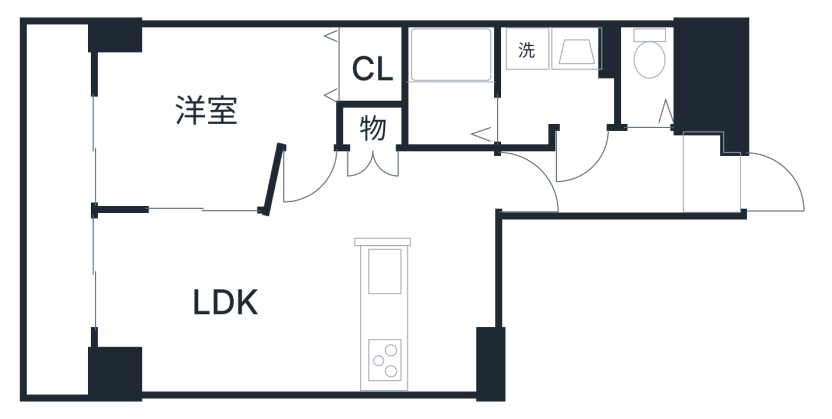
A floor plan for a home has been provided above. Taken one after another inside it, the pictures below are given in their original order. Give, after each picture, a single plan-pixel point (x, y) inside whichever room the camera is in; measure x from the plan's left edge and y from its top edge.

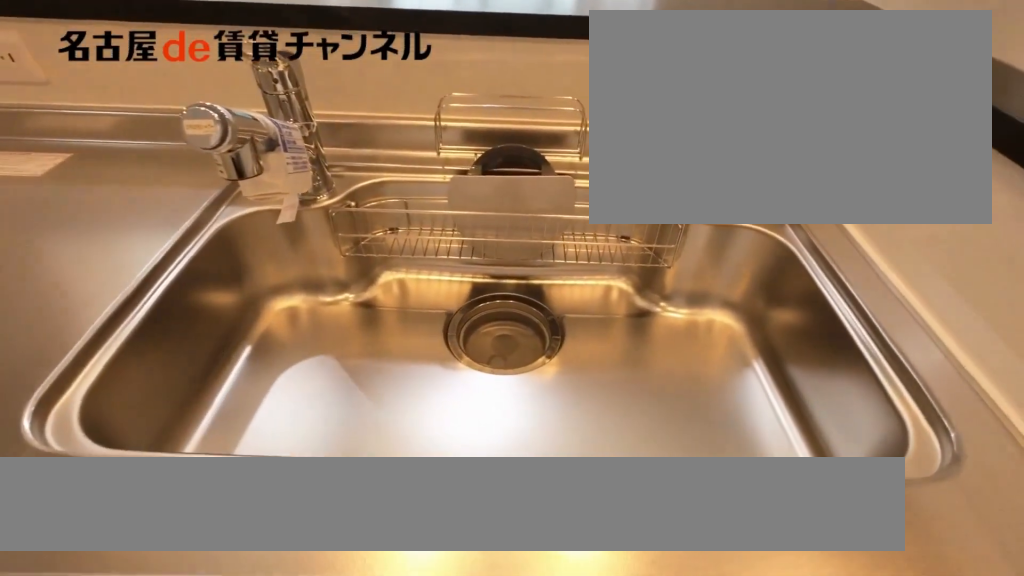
(426, 320)
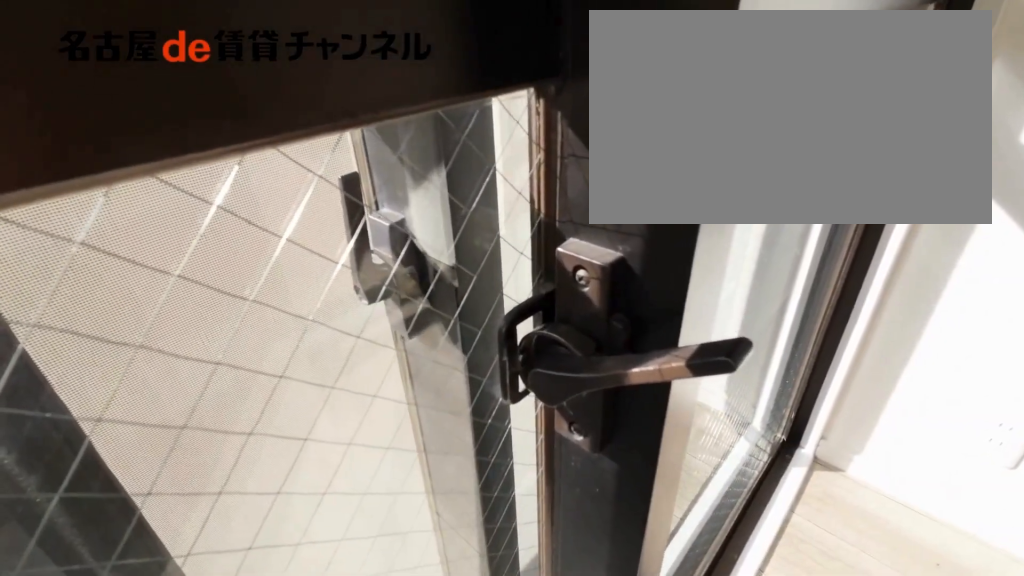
(223, 303)
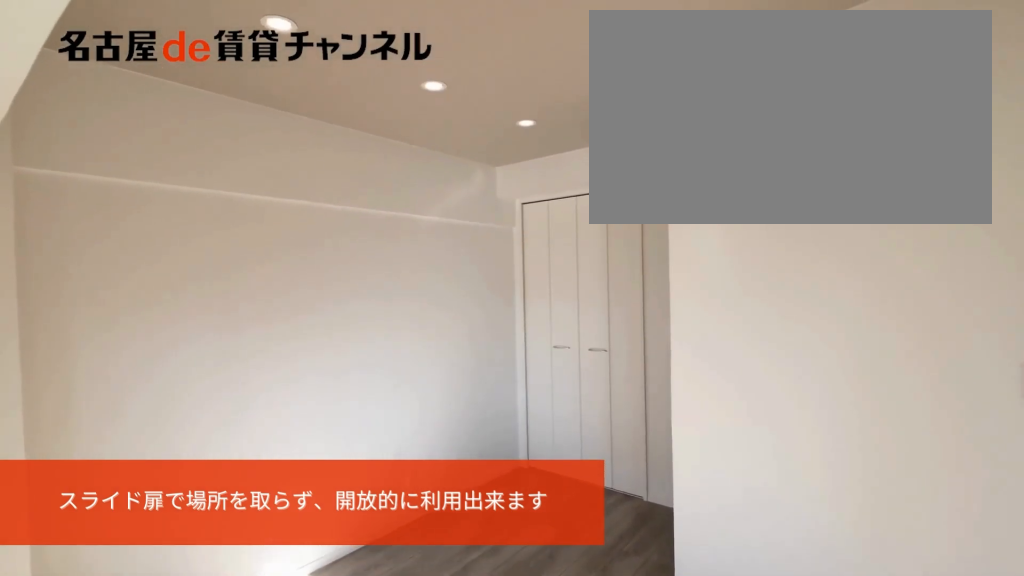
(207, 111)
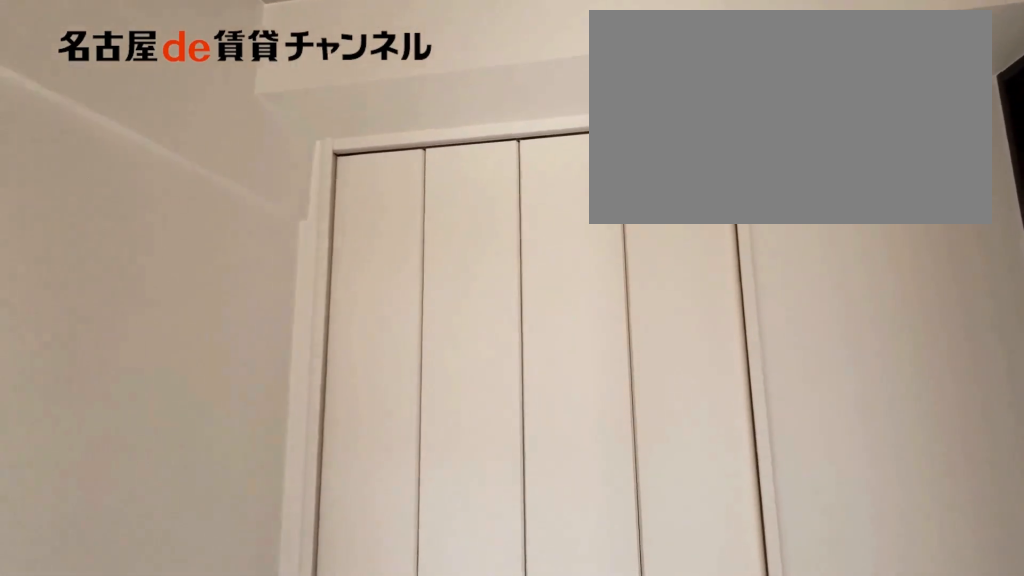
(207, 111)
